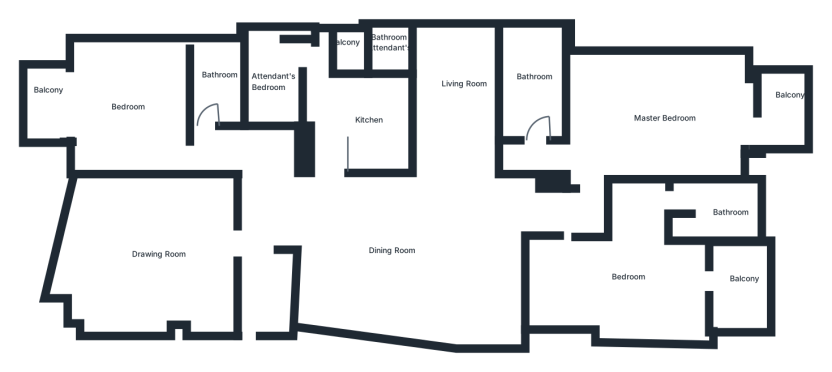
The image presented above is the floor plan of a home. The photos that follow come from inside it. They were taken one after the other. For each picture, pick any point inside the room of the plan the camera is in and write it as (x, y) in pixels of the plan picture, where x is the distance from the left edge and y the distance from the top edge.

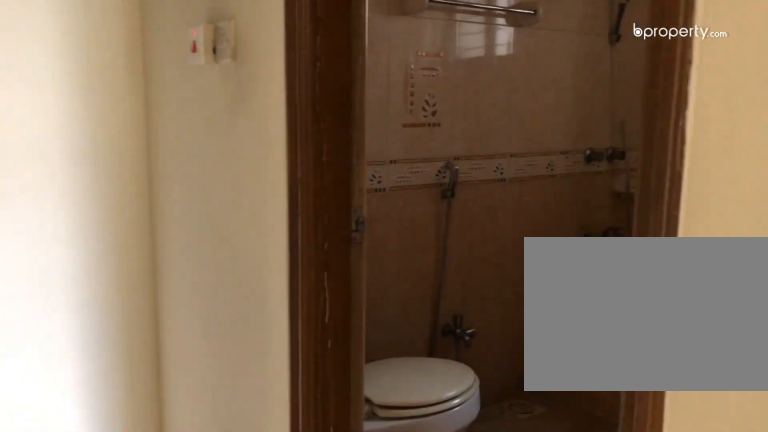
(545, 155)
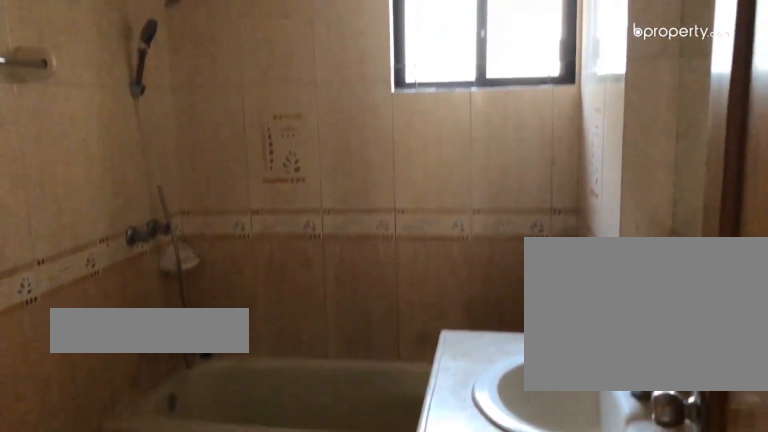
(530, 80)
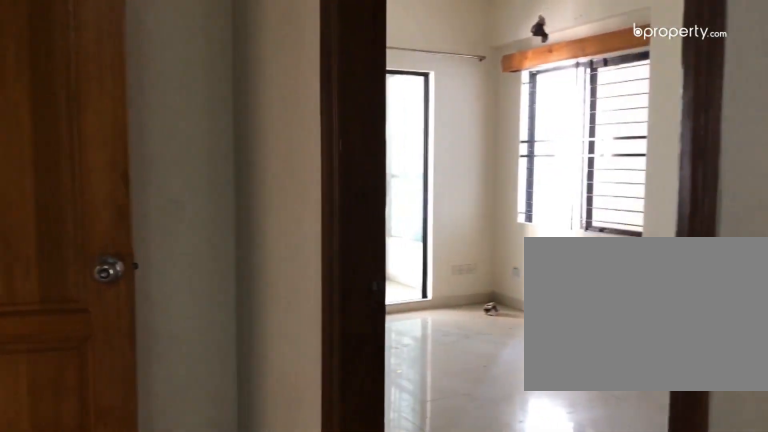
(573, 256)
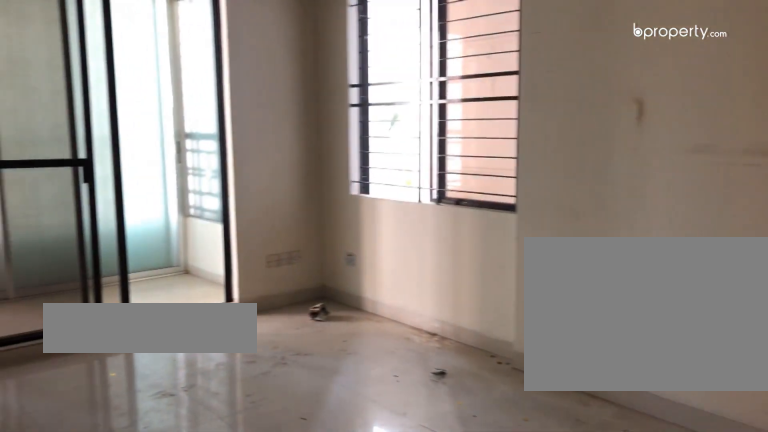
(645, 282)
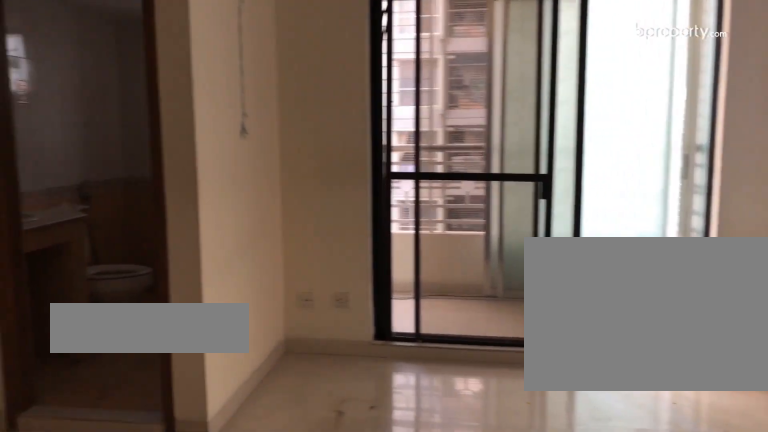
(645, 282)
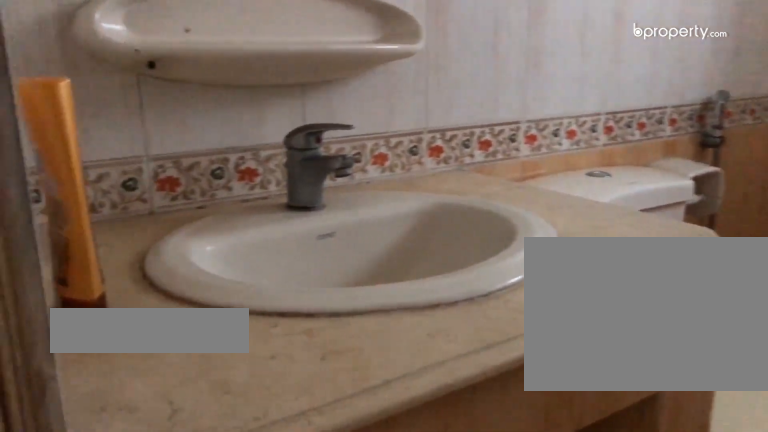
(715, 209)
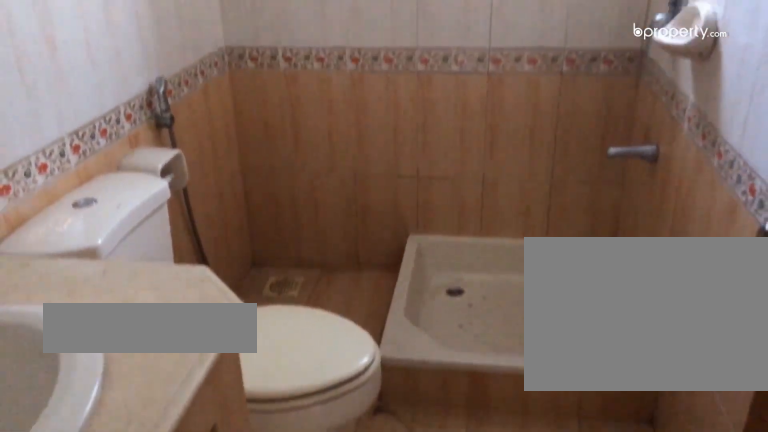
(715, 209)
